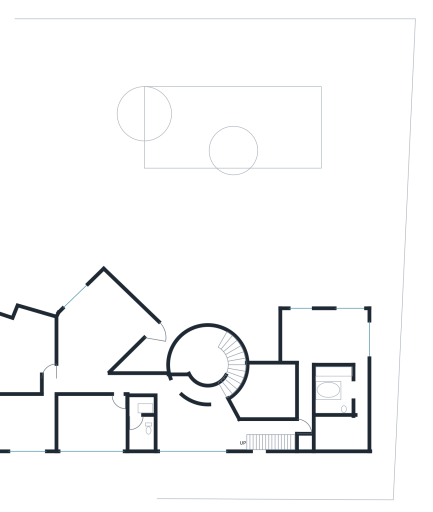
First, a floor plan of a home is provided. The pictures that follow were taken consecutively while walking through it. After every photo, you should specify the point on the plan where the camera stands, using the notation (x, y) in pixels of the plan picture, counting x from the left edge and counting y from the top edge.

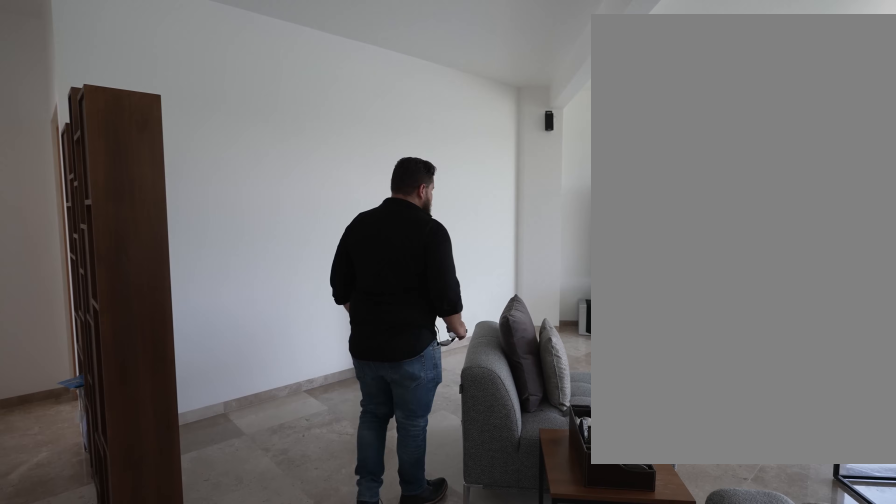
(110, 384)
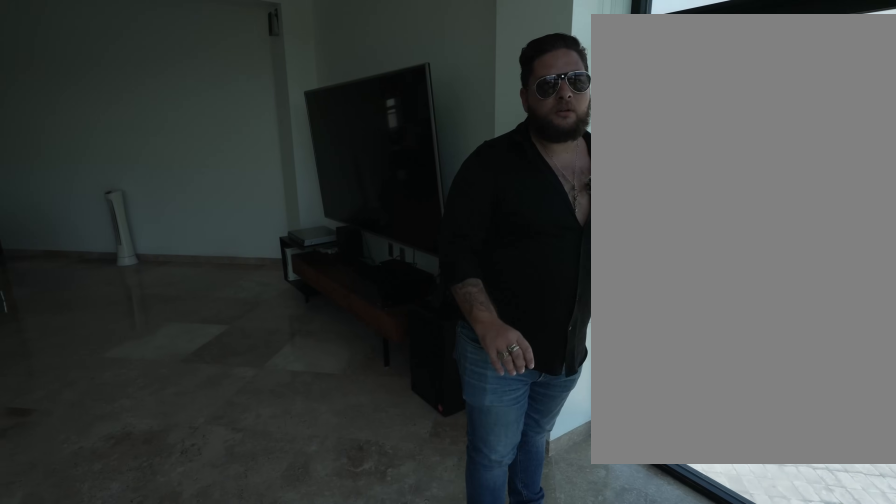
(104, 290)
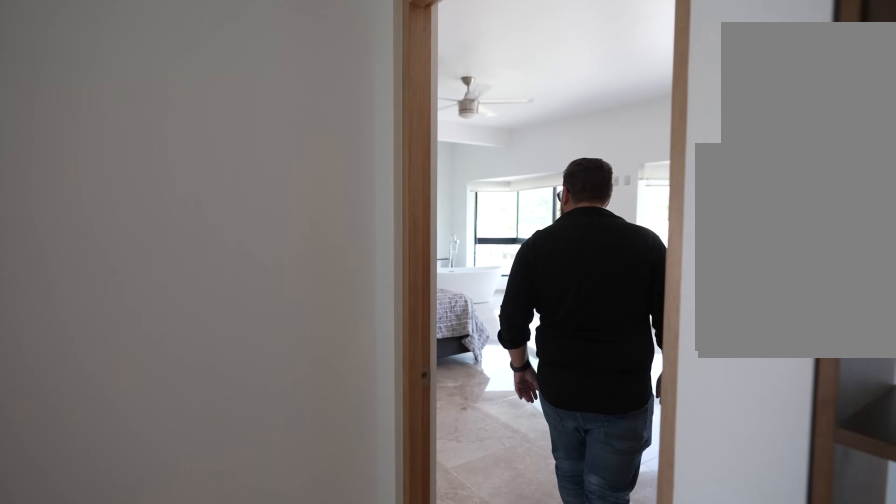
(47, 377)
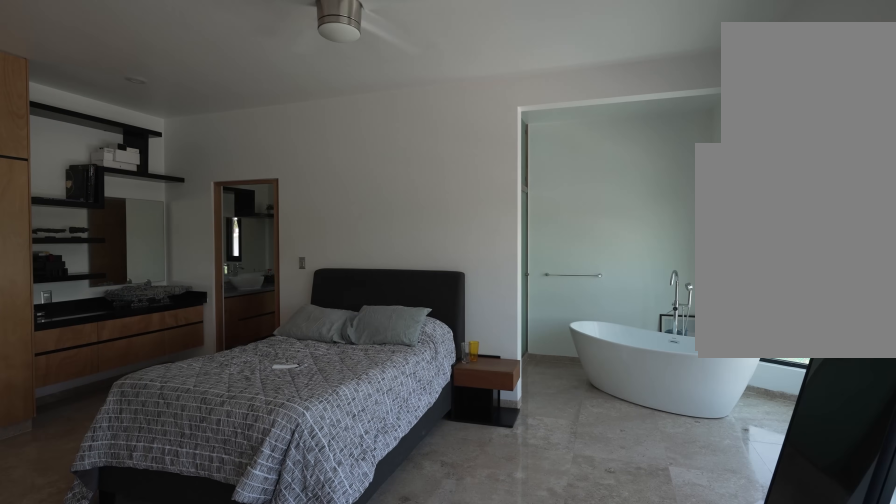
(28, 332)
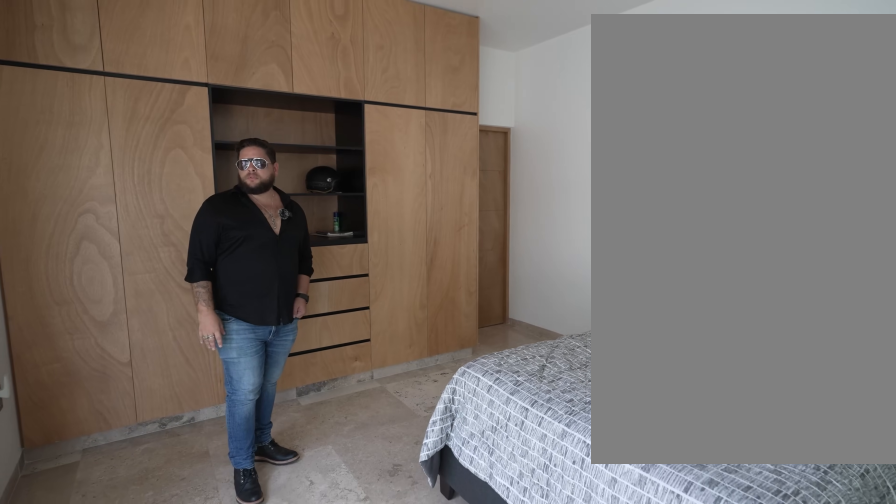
(30, 440)
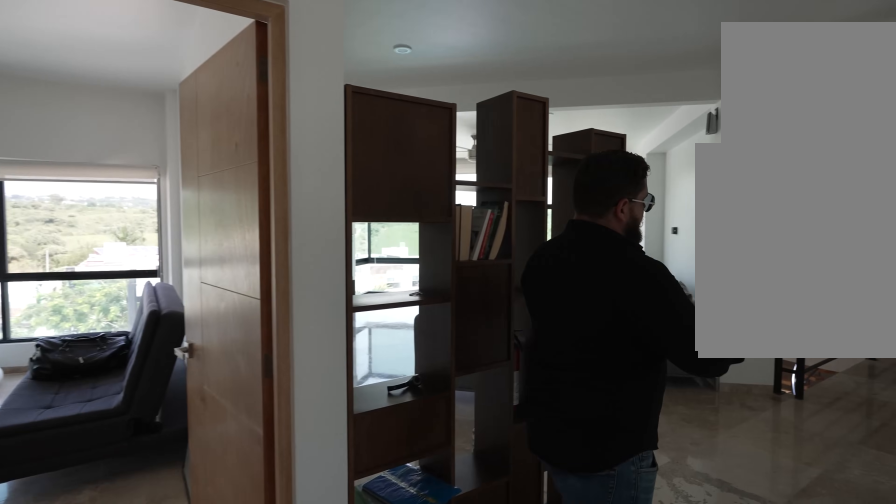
(59, 383)
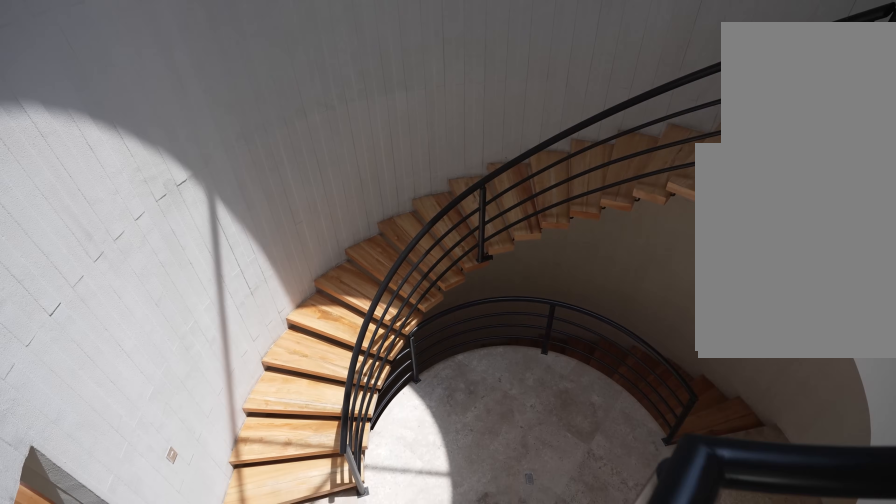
(182, 386)
